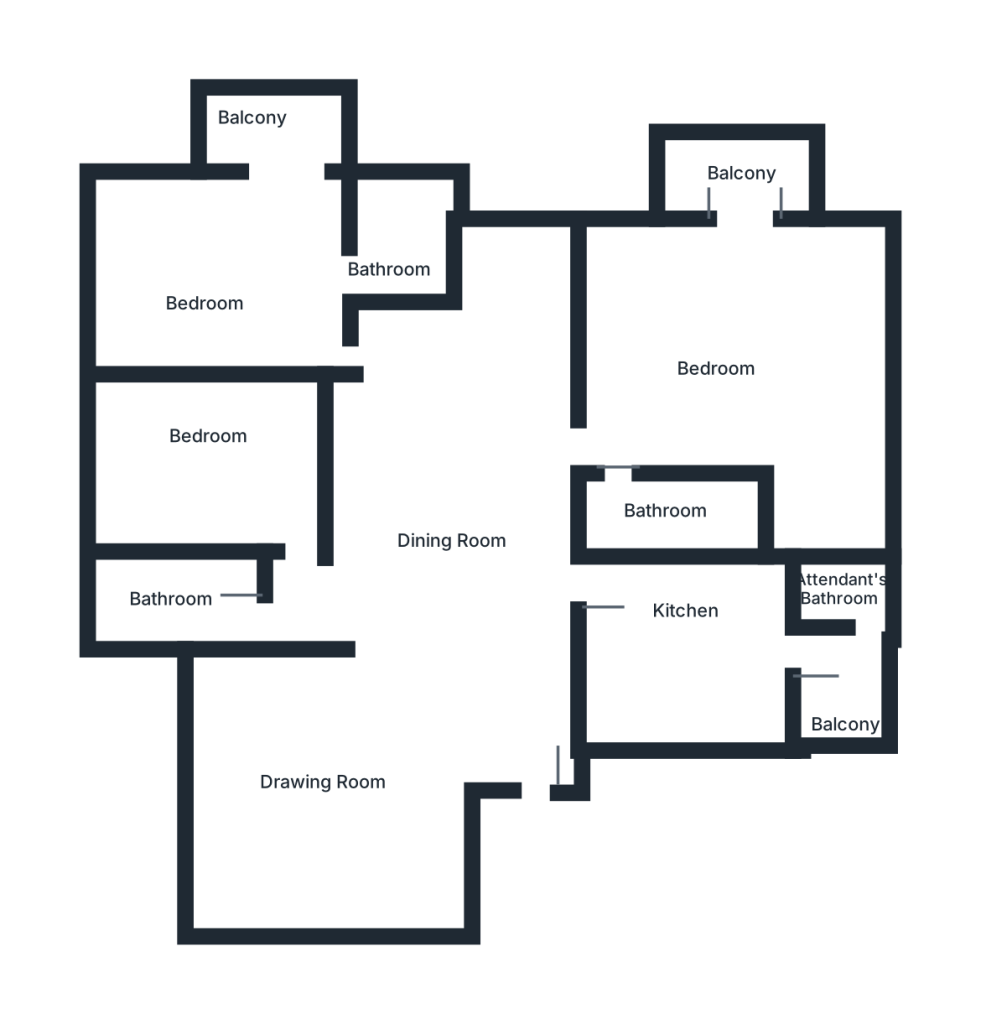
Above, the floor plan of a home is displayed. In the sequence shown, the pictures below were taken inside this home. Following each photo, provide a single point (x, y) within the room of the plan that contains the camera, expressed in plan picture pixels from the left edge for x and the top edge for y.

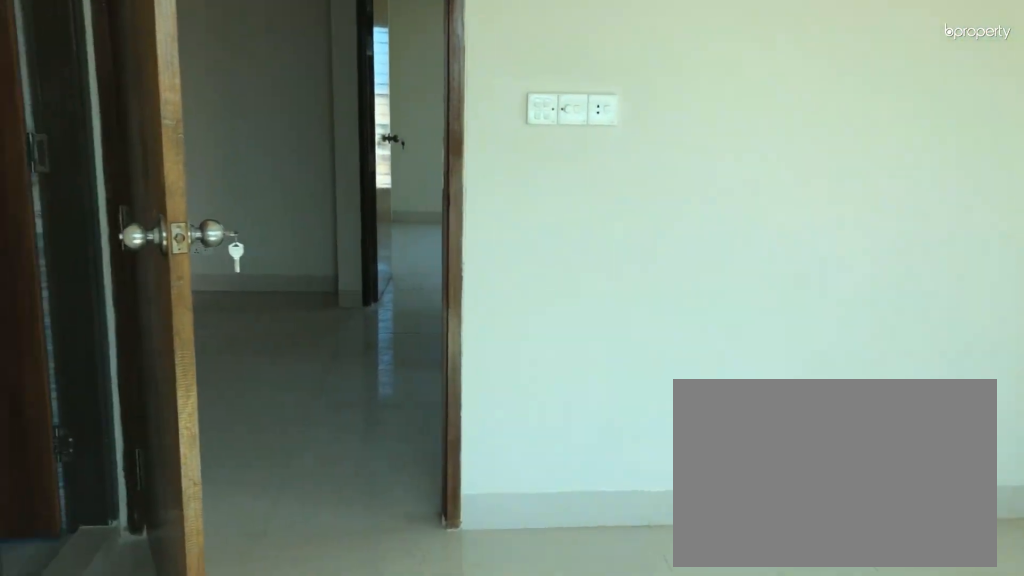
(736, 361)
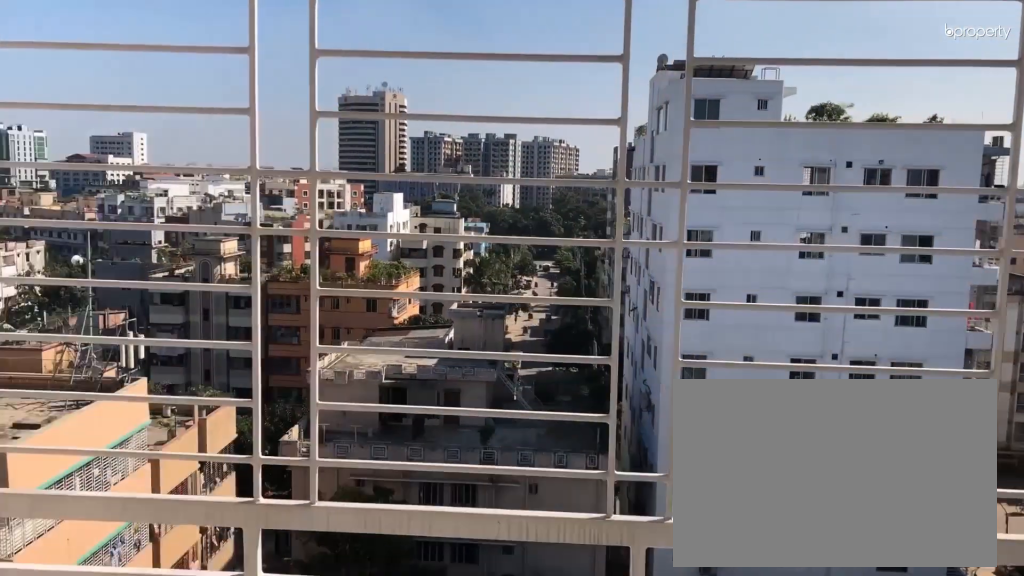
(743, 182)
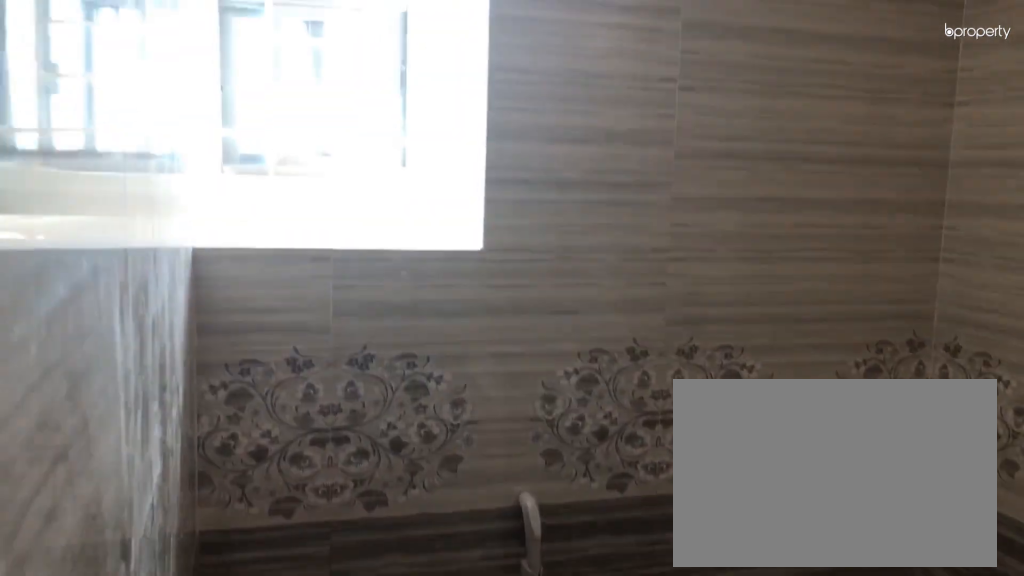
(669, 513)
